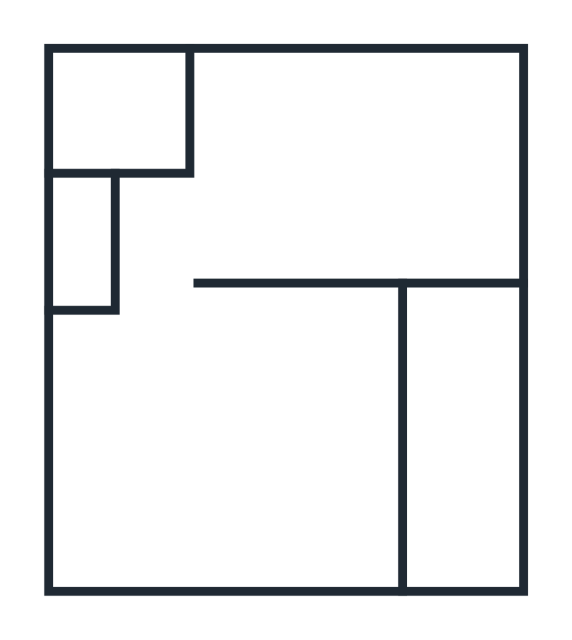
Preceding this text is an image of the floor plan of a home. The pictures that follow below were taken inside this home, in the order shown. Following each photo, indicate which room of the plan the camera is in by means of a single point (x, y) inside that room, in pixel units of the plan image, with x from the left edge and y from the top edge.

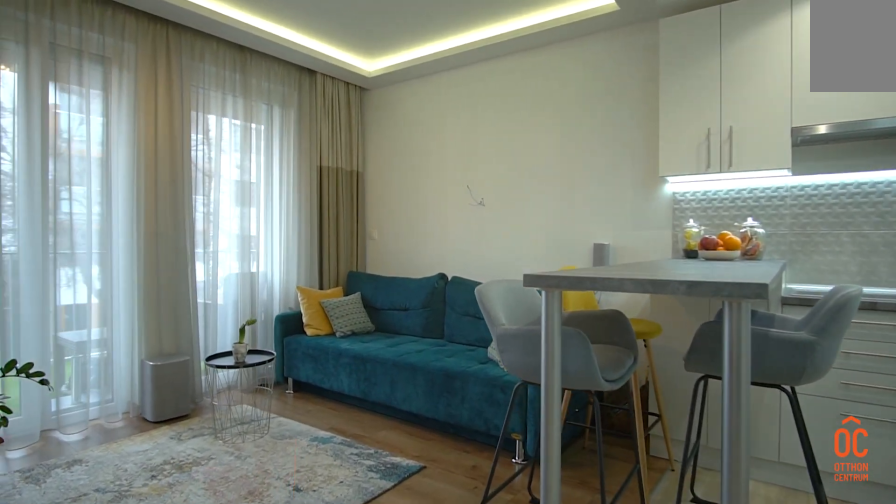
(213, 468)
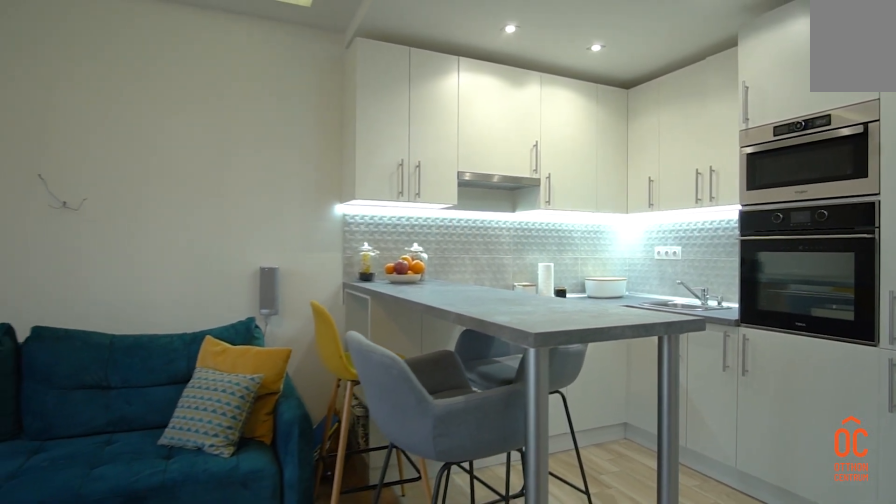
(213, 467)
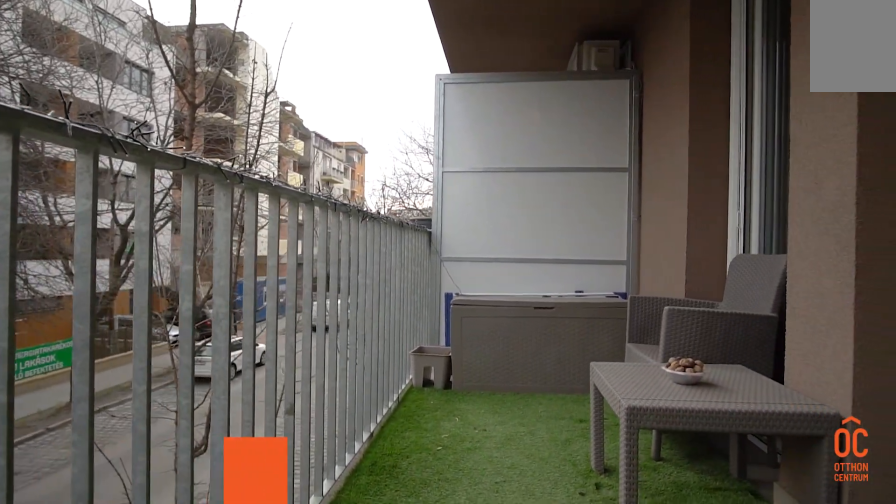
(467, 431)
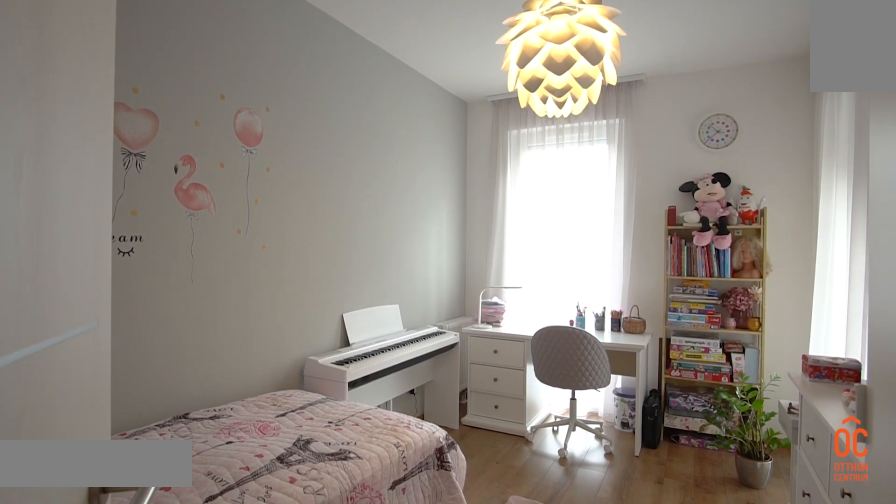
(366, 168)
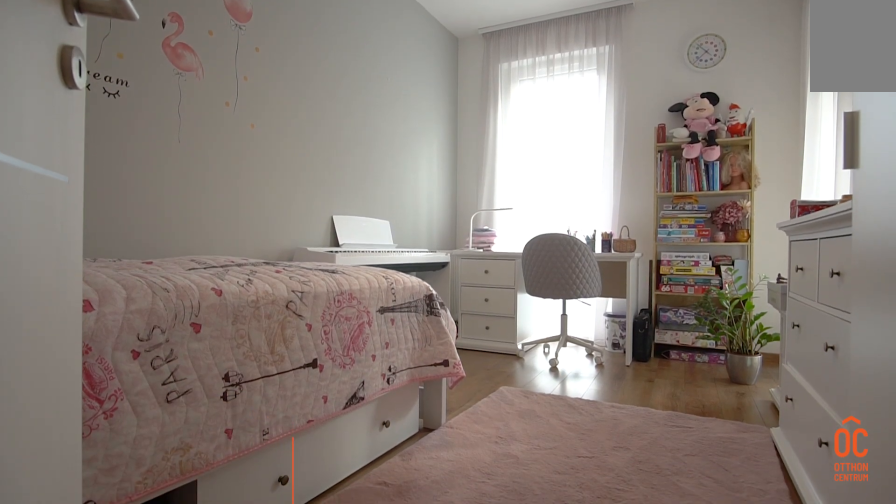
(367, 169)
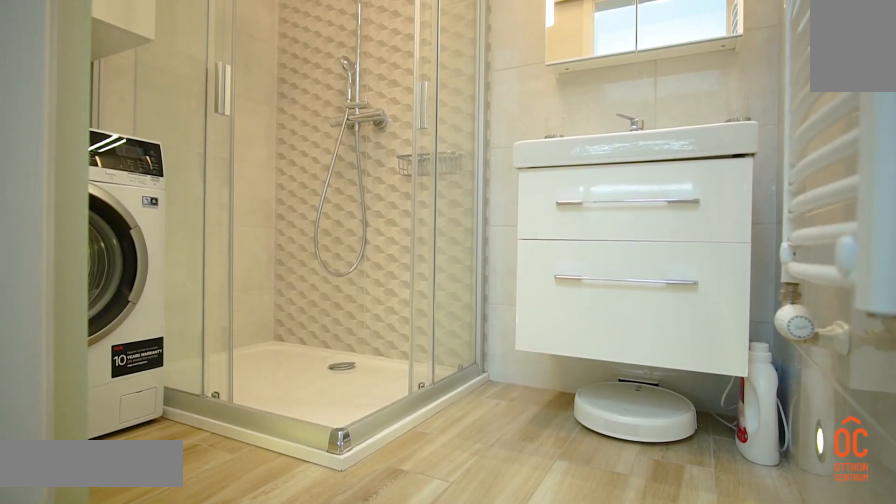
(113, 117)
